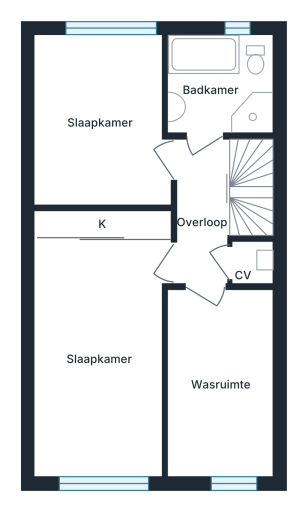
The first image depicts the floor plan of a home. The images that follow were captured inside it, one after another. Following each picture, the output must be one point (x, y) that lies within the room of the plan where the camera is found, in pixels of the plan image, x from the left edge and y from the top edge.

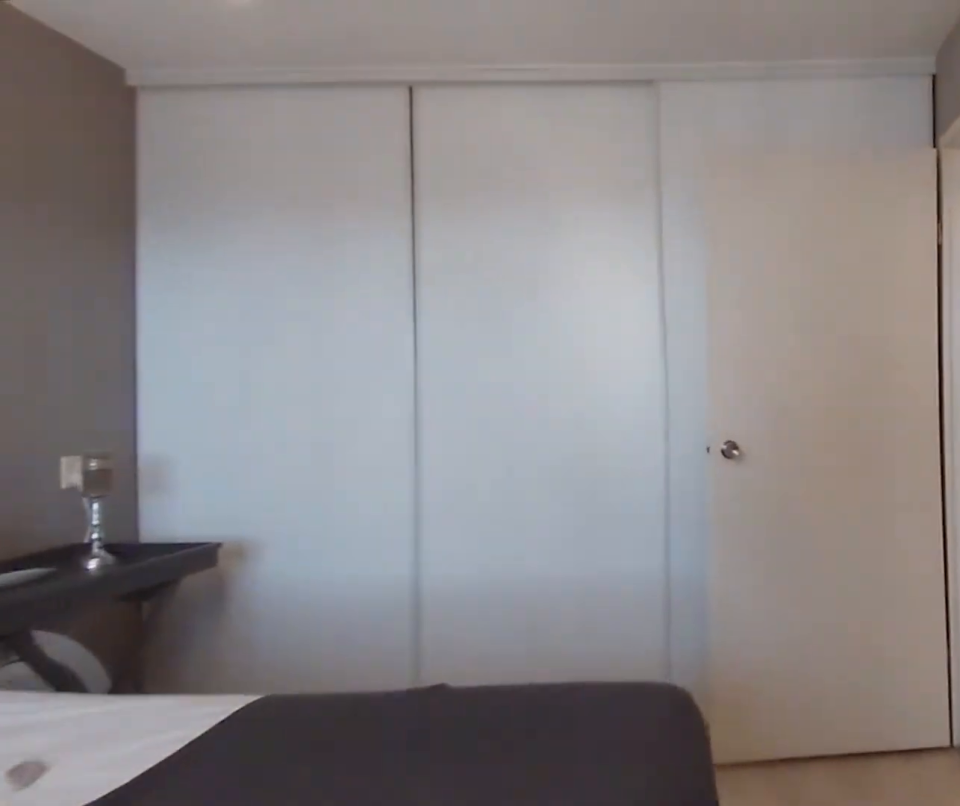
(99, 360)
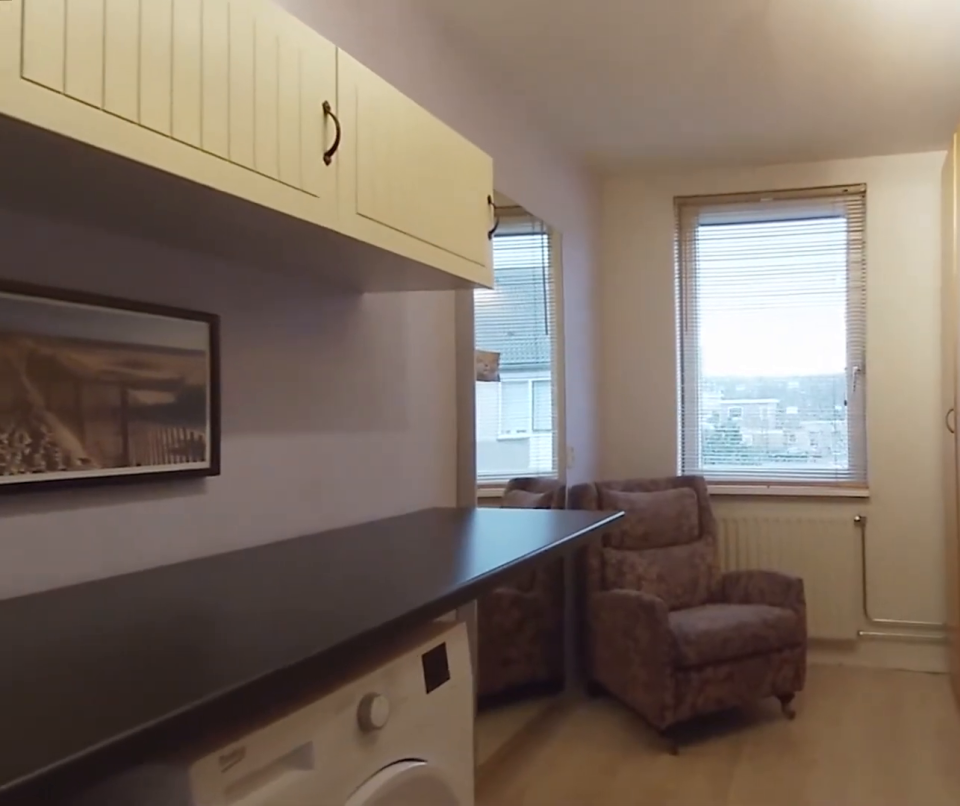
(218, 388)
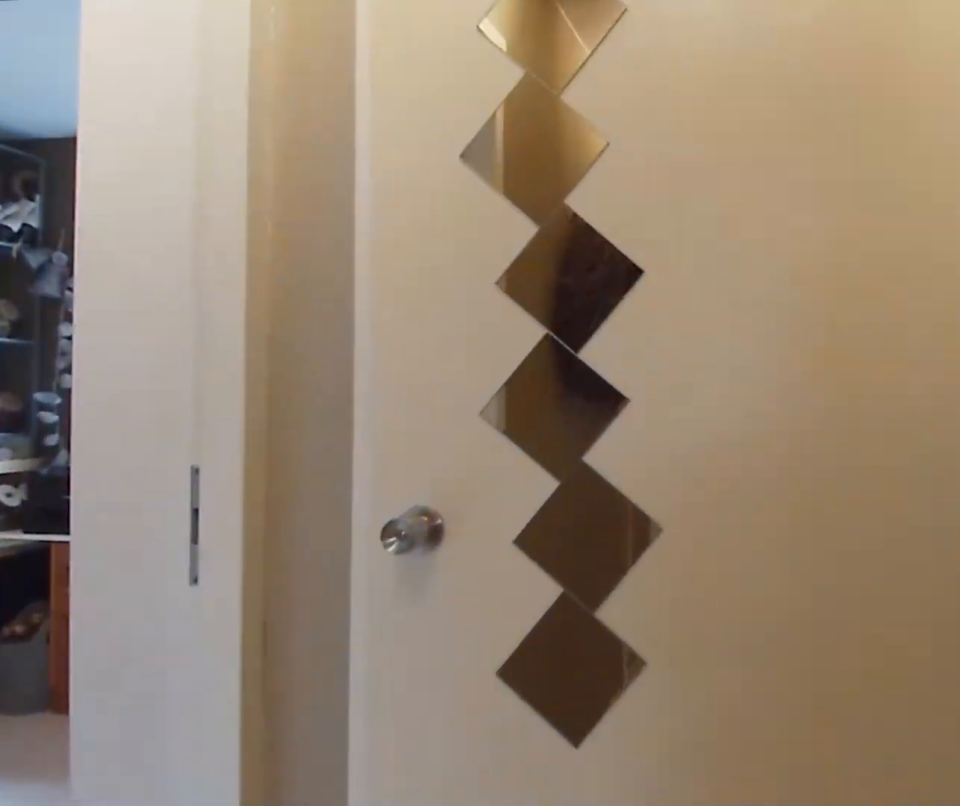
(202, 211)
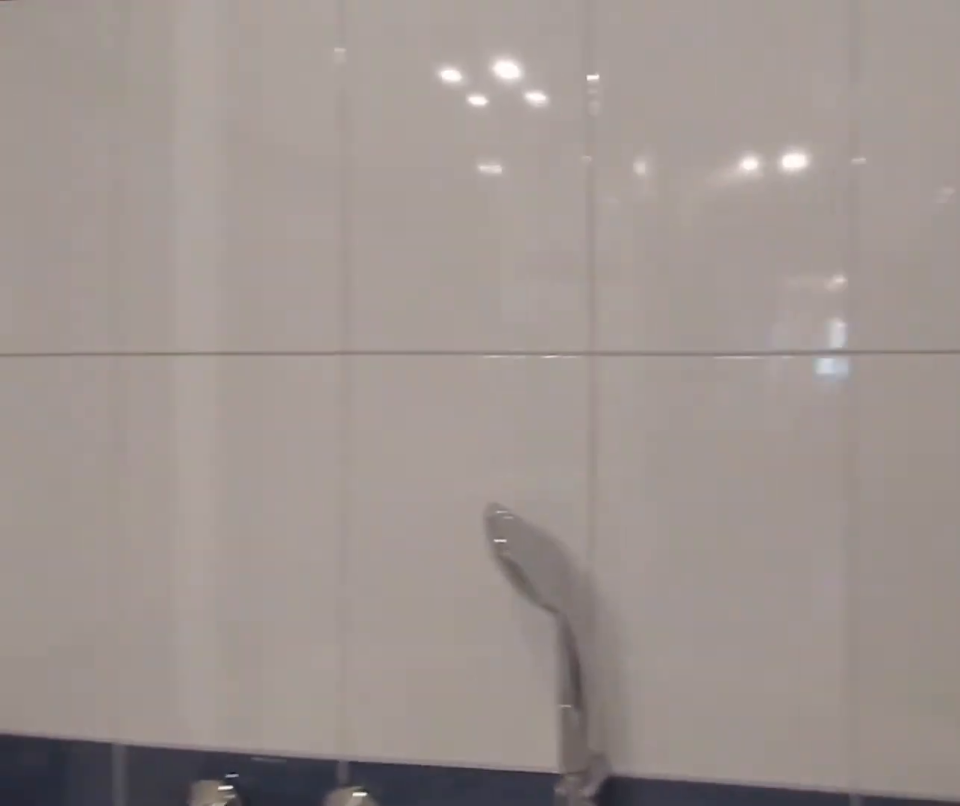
(221, 83)
